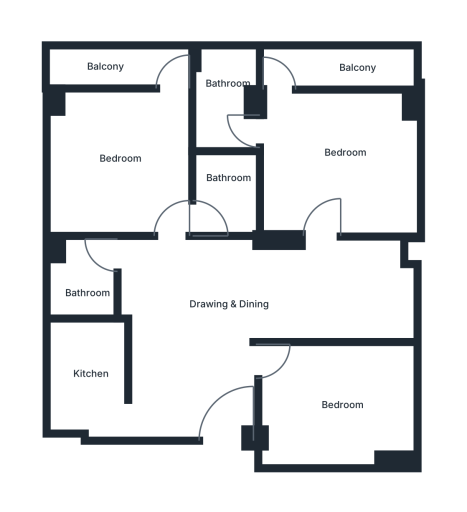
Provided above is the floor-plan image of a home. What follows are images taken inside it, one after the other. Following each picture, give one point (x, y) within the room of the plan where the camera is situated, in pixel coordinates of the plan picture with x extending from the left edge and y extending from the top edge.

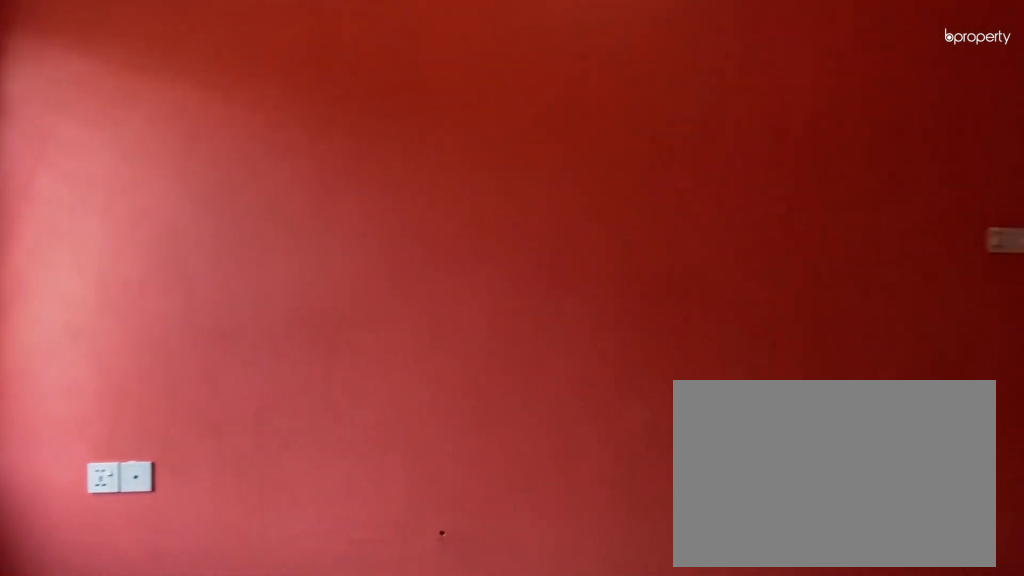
(244, 294)
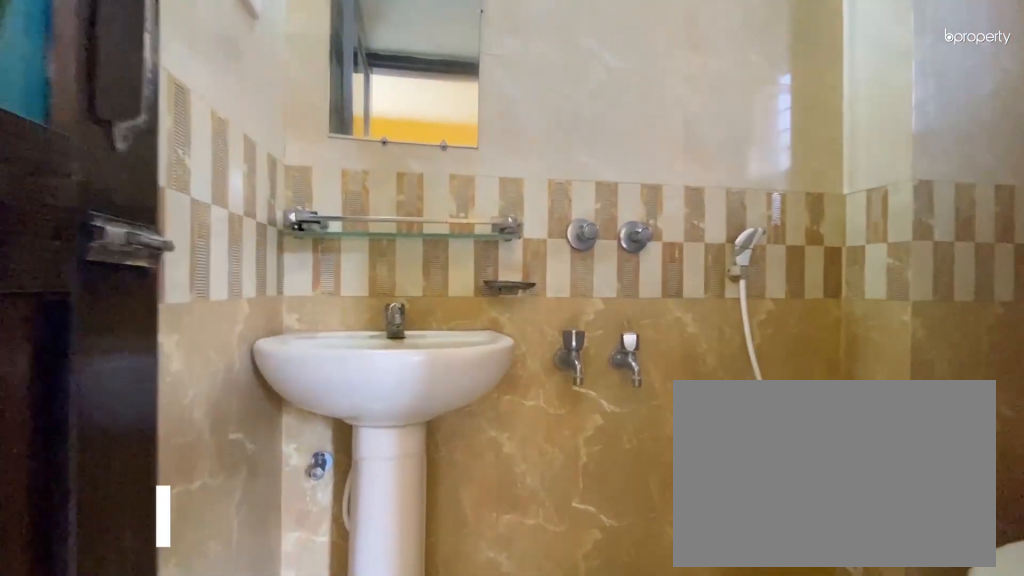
(221, 106)
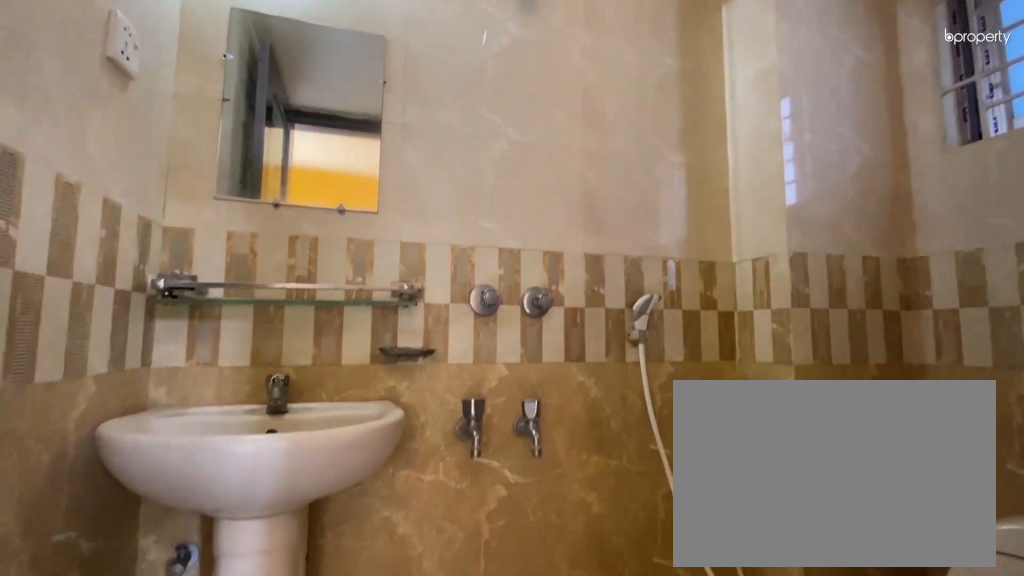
(221, 106)
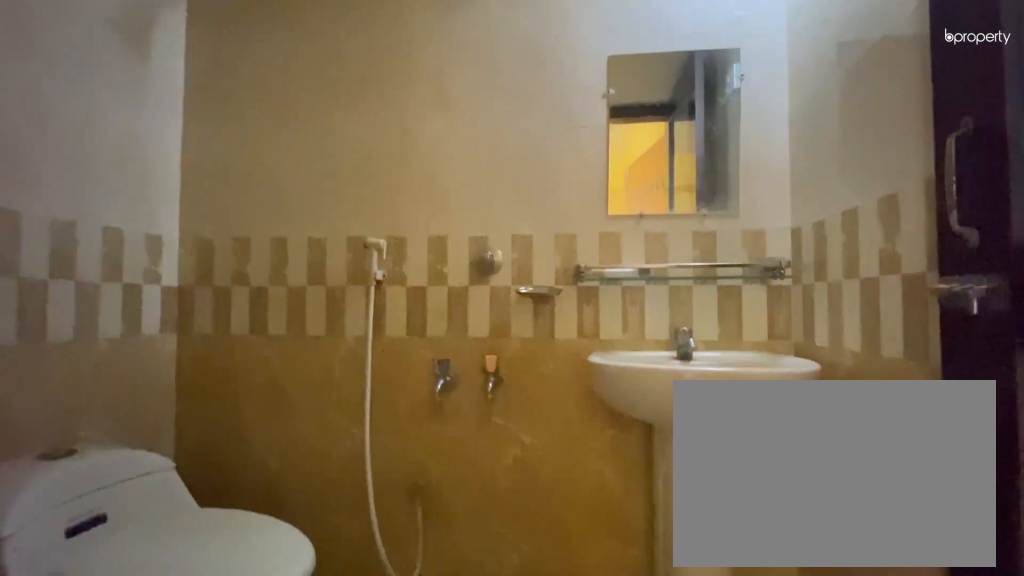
(226, 200)
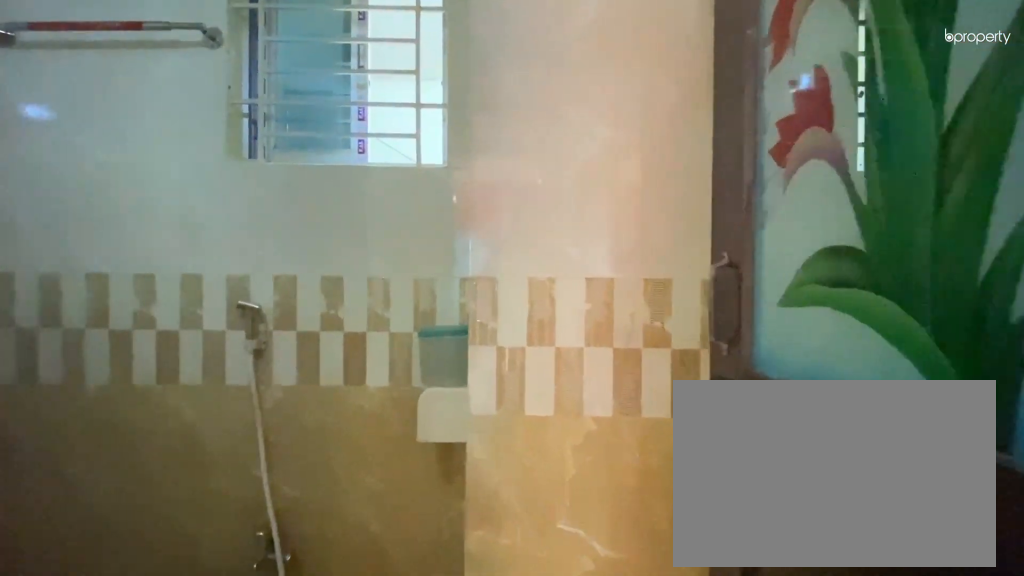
(87, 267)
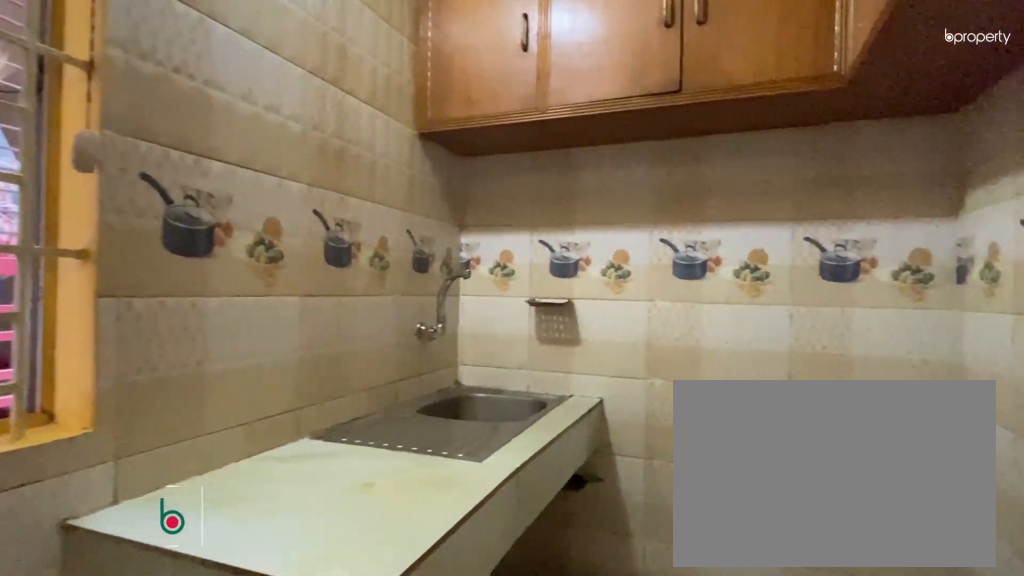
(89, 373)
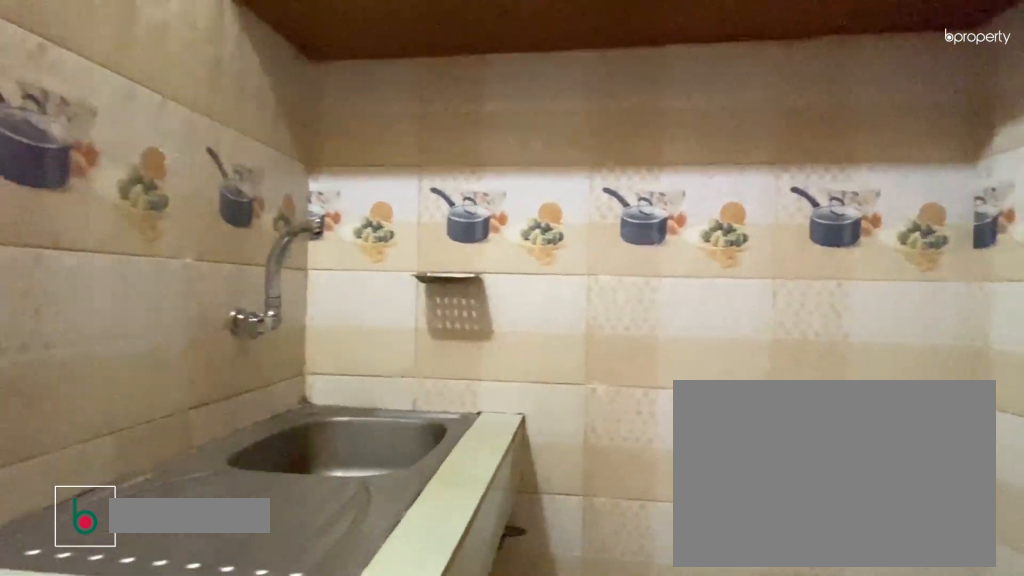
(89, 373)
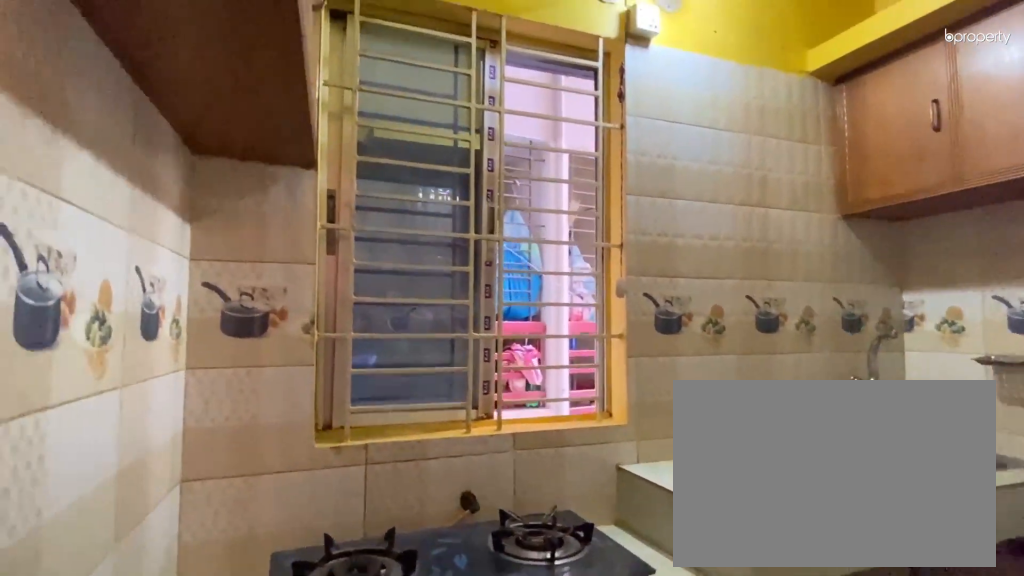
(89, 373)
